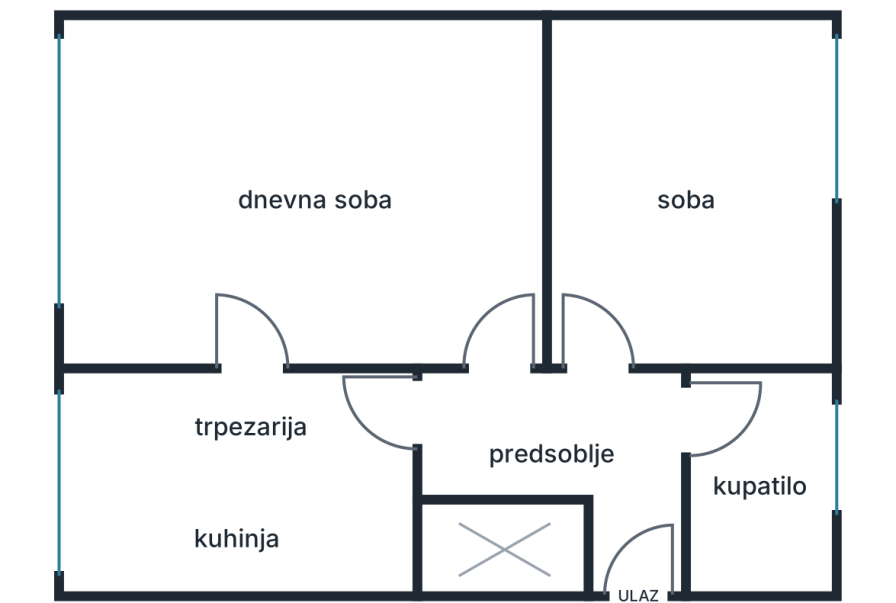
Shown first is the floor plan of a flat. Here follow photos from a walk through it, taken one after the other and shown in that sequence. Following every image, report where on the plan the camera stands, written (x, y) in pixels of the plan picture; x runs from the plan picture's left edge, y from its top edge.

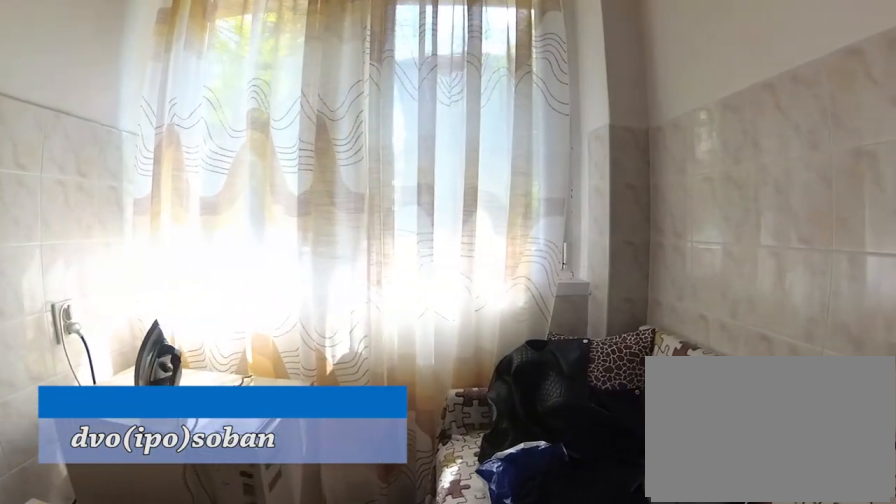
(183, 433)
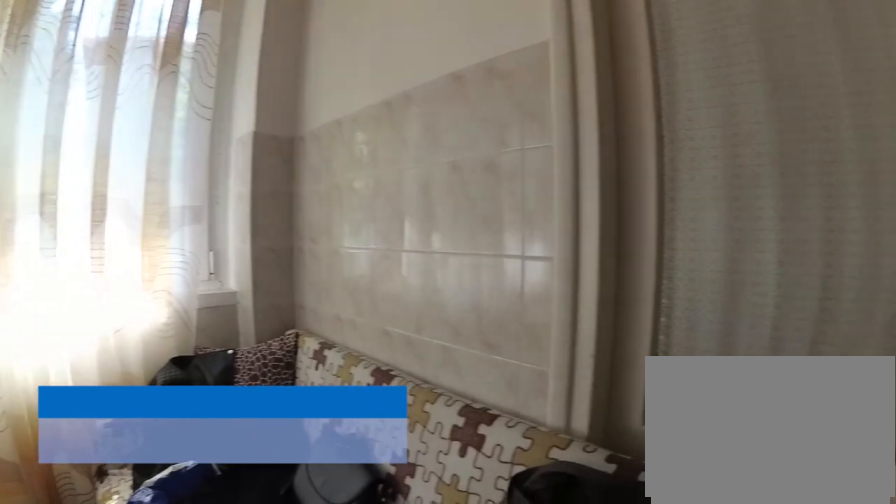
(172, 444)
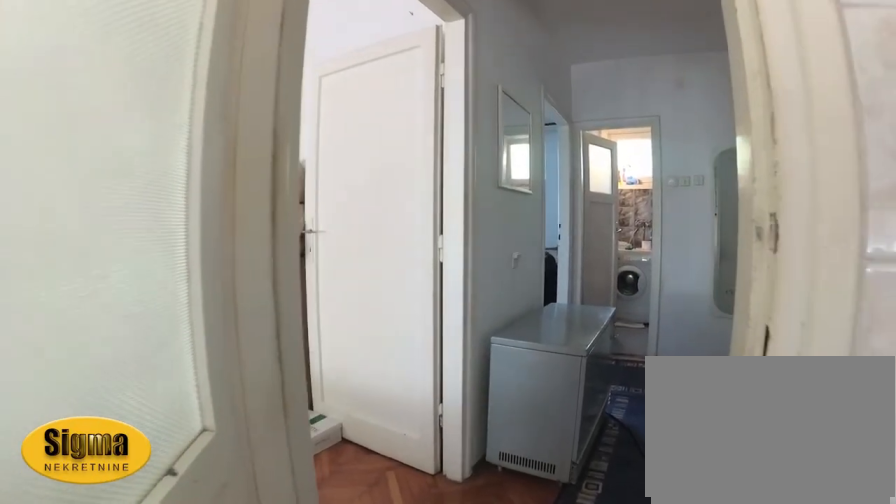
(318, 433)
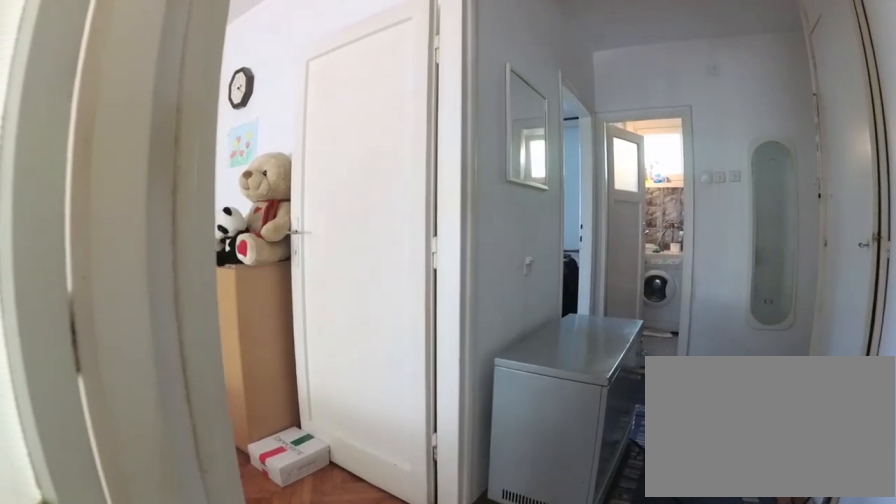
(361, 432)
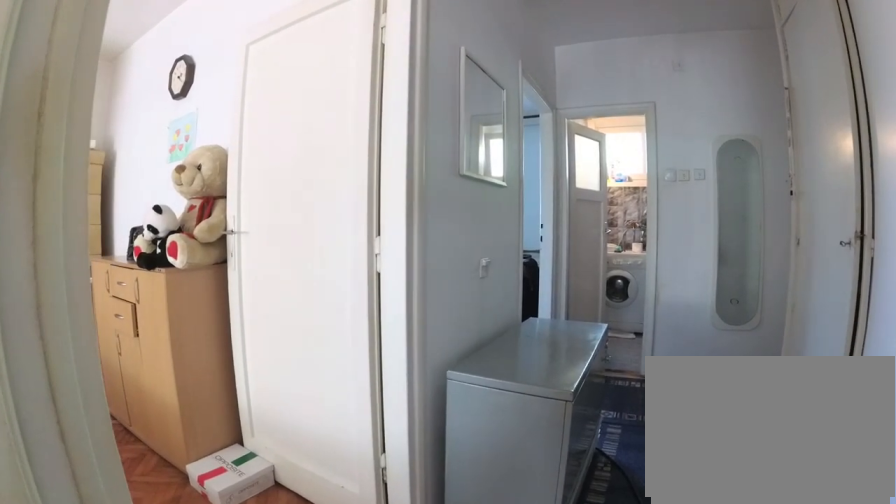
(392, 432)
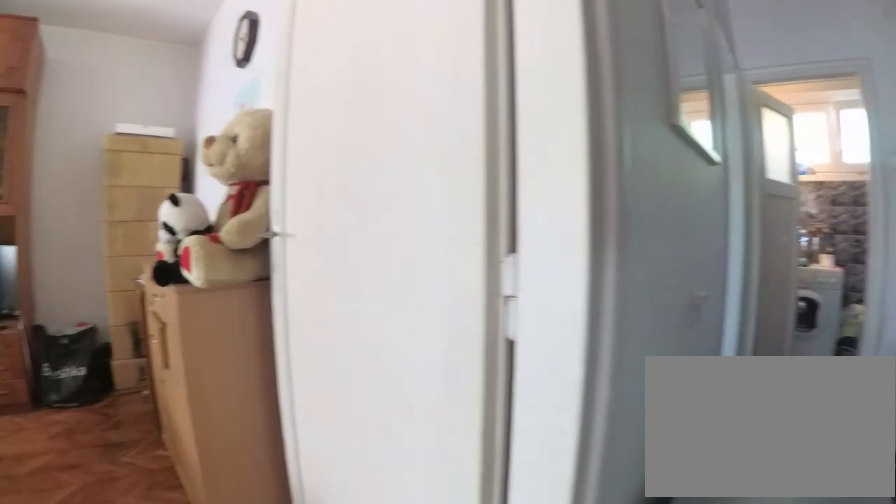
(463, 424)
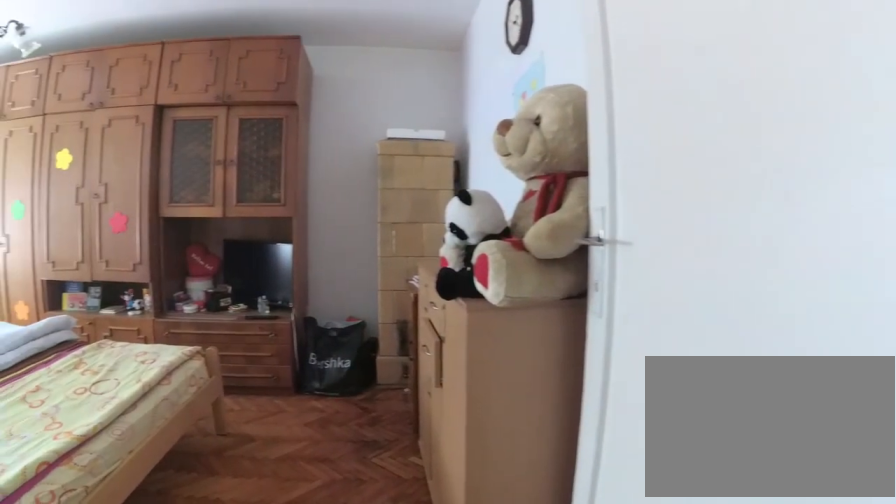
(490, 407)
